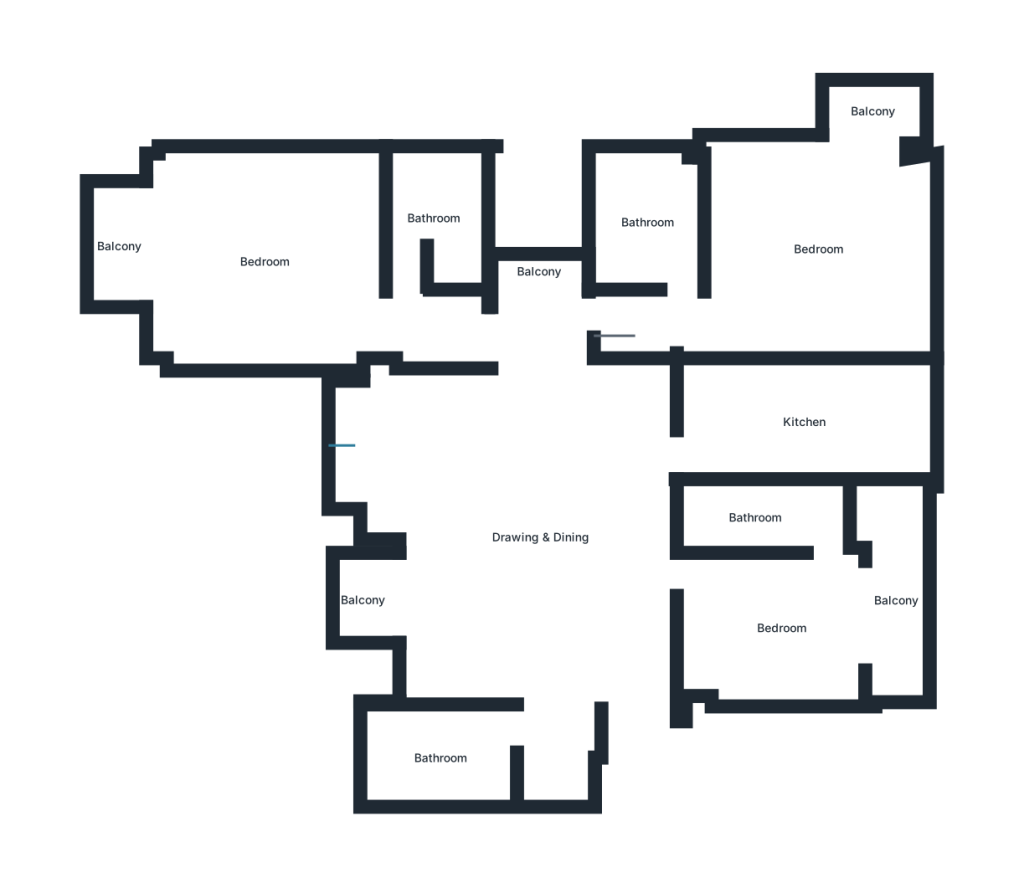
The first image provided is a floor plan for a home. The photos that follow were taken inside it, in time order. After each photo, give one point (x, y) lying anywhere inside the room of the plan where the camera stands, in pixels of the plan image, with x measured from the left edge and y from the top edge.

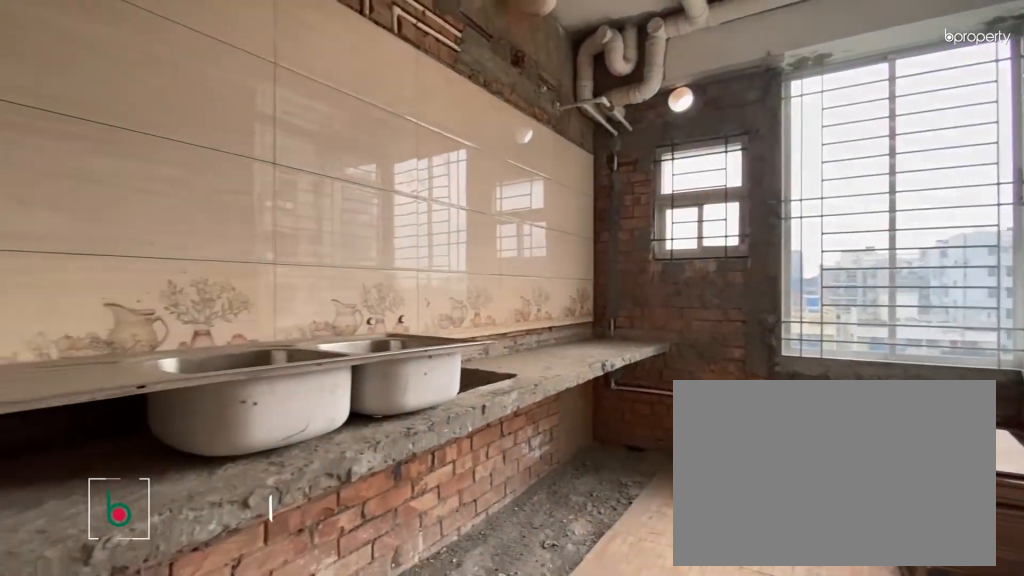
(804, 424)
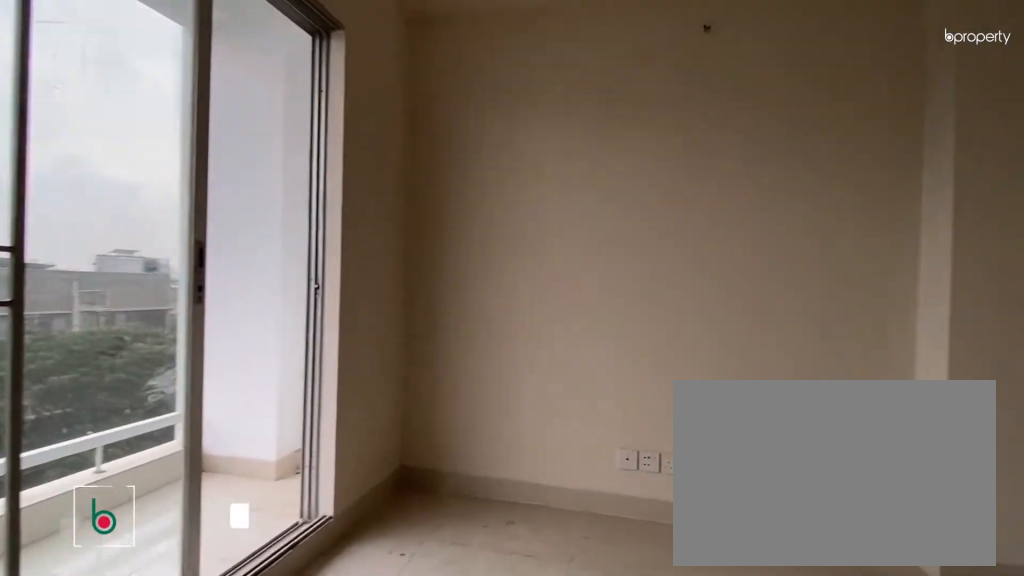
(783, 629)
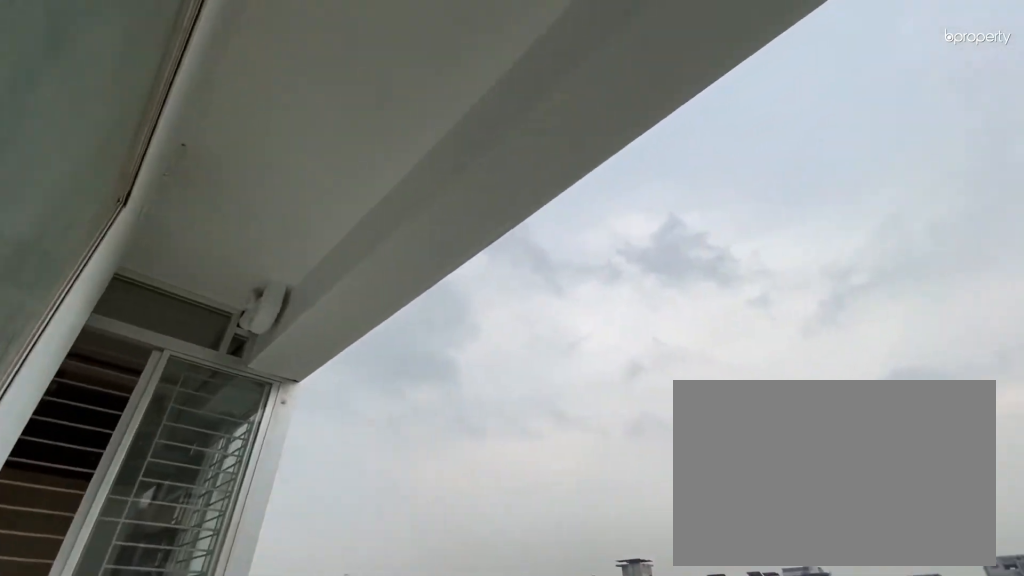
(899, 604)
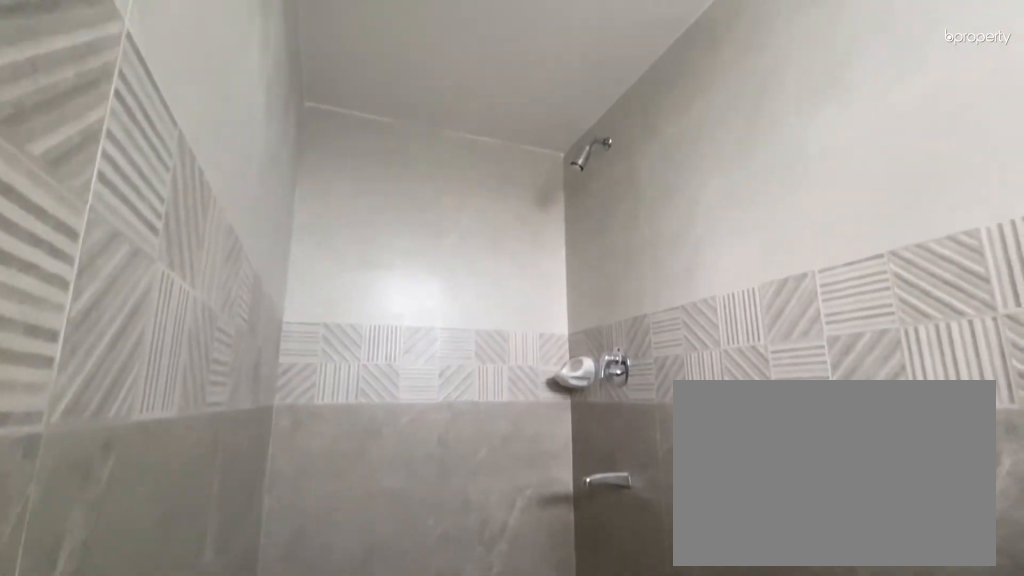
(750, 520)
